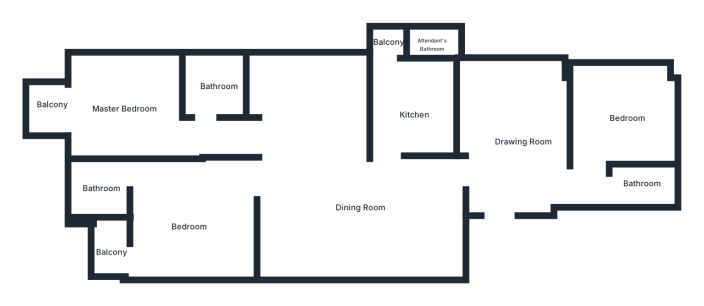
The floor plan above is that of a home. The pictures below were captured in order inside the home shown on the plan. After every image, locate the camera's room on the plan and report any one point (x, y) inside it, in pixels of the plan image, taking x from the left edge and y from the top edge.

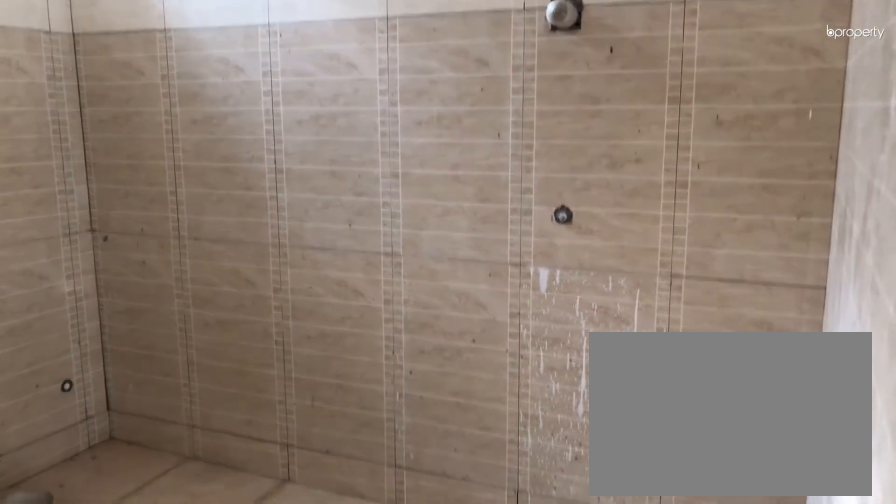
(218, 85)
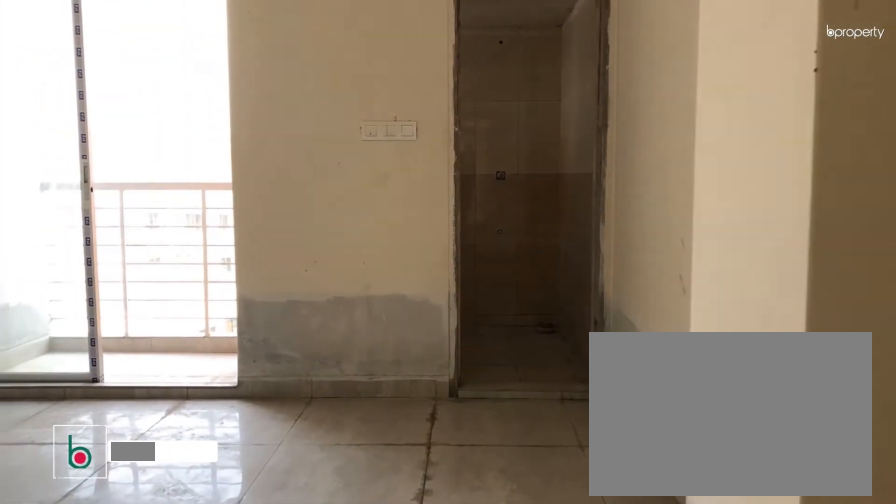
(191, 222)
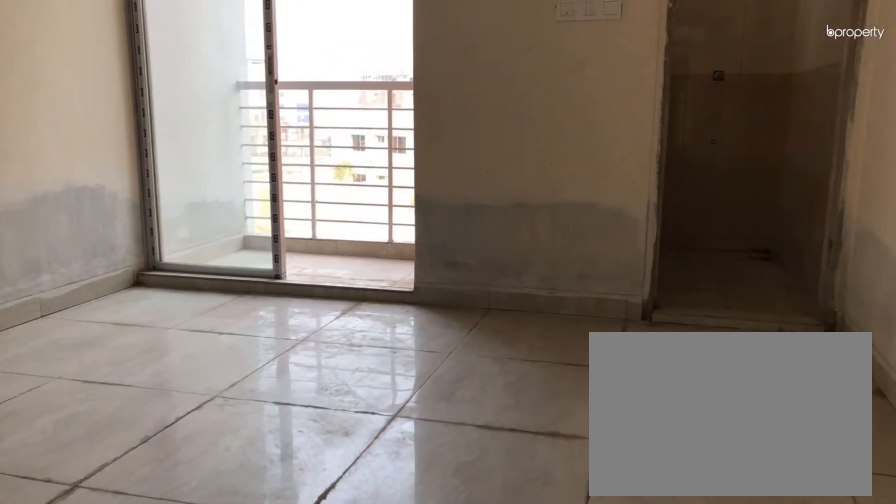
(191, 222)
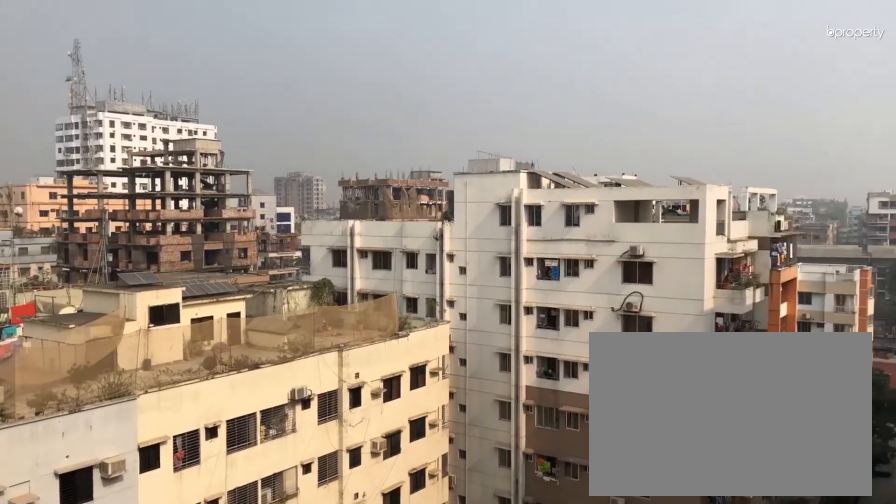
(110, 252)
